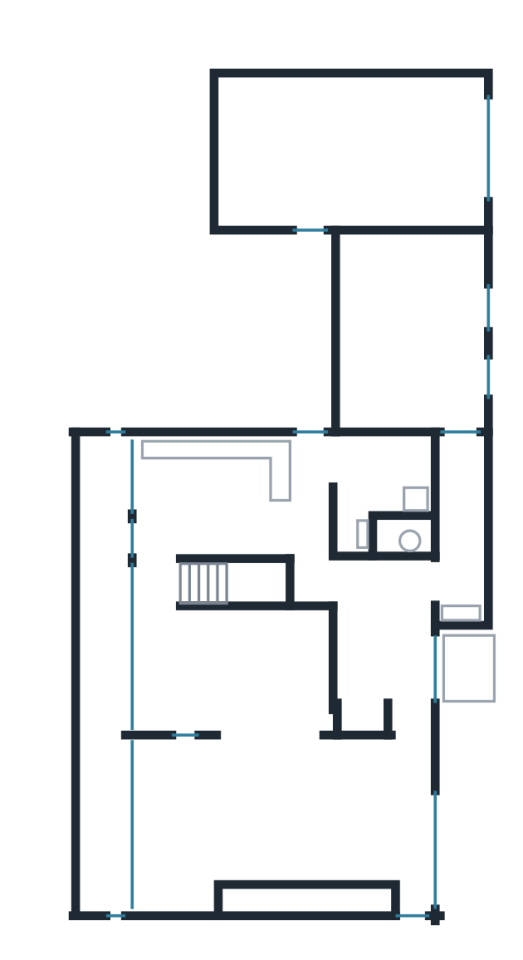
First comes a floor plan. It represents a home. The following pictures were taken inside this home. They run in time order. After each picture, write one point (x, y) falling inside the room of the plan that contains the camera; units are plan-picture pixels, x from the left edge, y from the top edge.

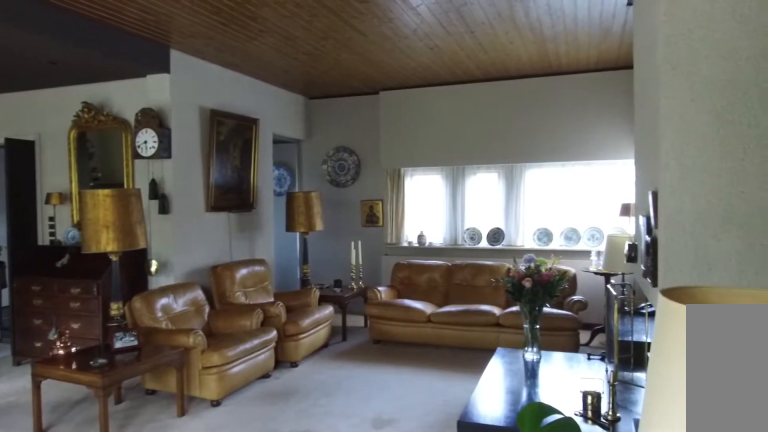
(263, 762)
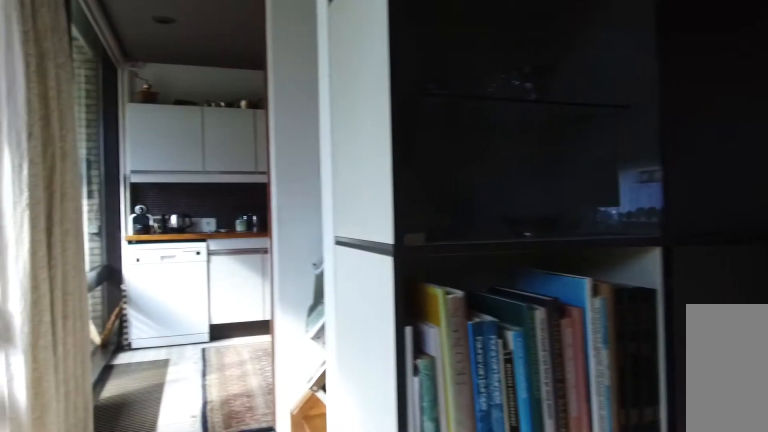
(262, 762)
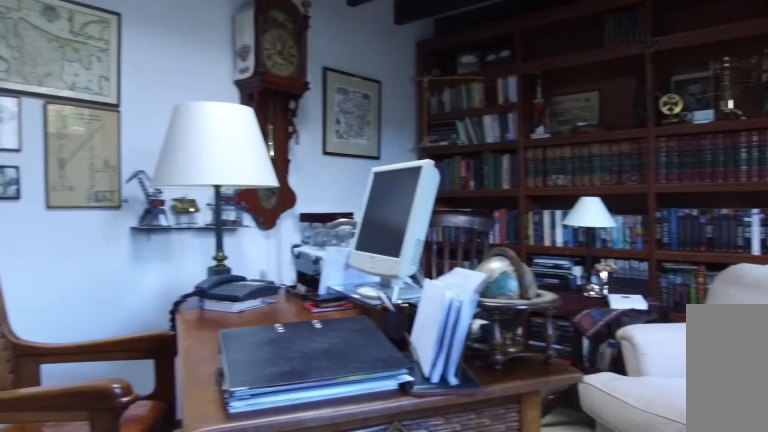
(410, 331)
